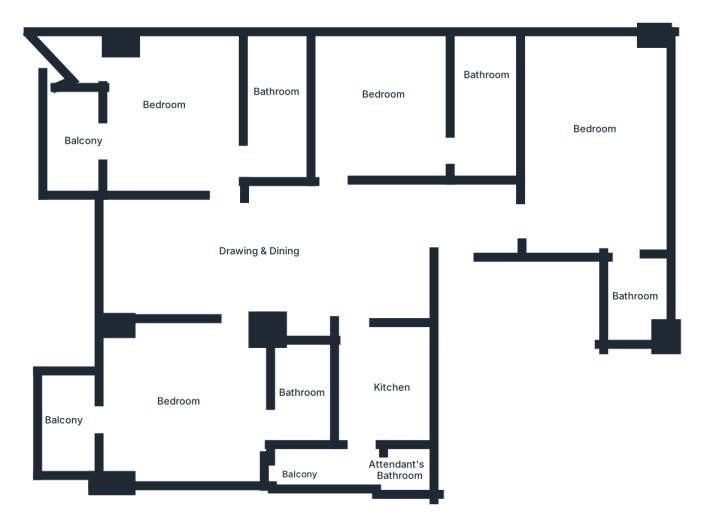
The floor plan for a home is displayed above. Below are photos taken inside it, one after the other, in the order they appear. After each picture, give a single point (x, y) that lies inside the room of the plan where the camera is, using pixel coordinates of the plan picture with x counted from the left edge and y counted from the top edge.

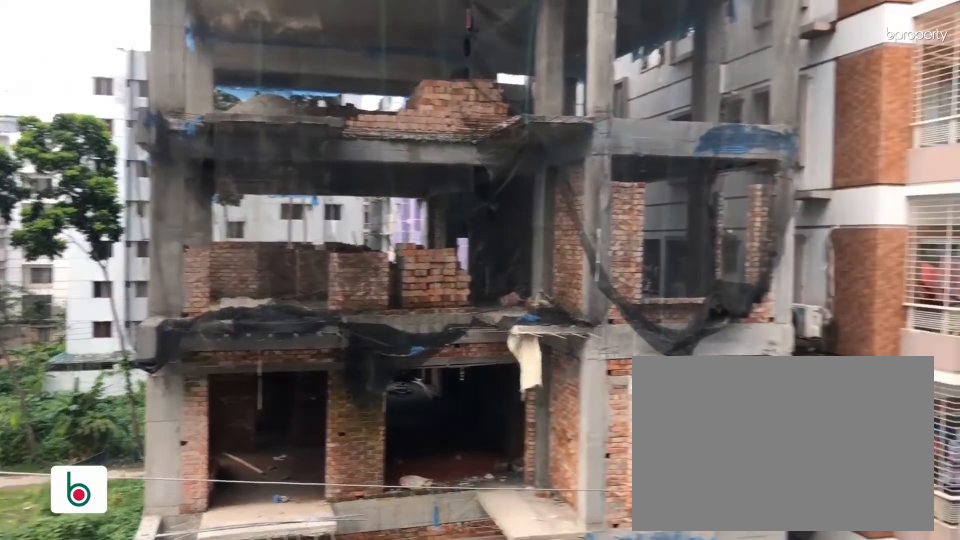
(61, 423)
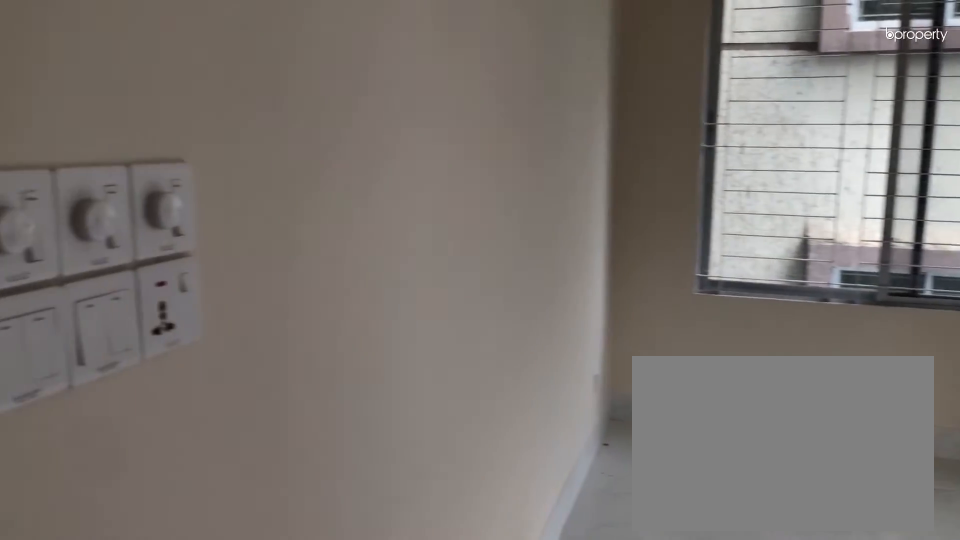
(614, 151)
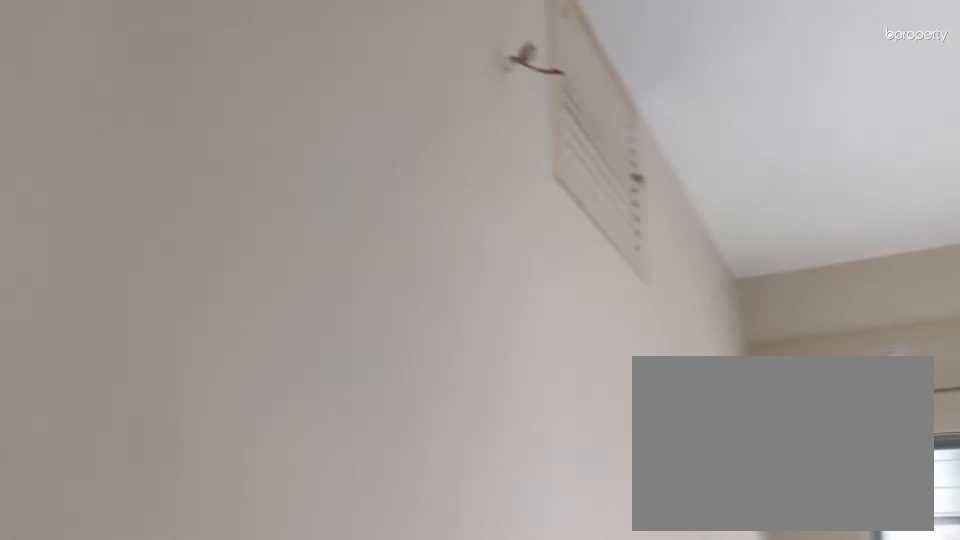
(614, 151)
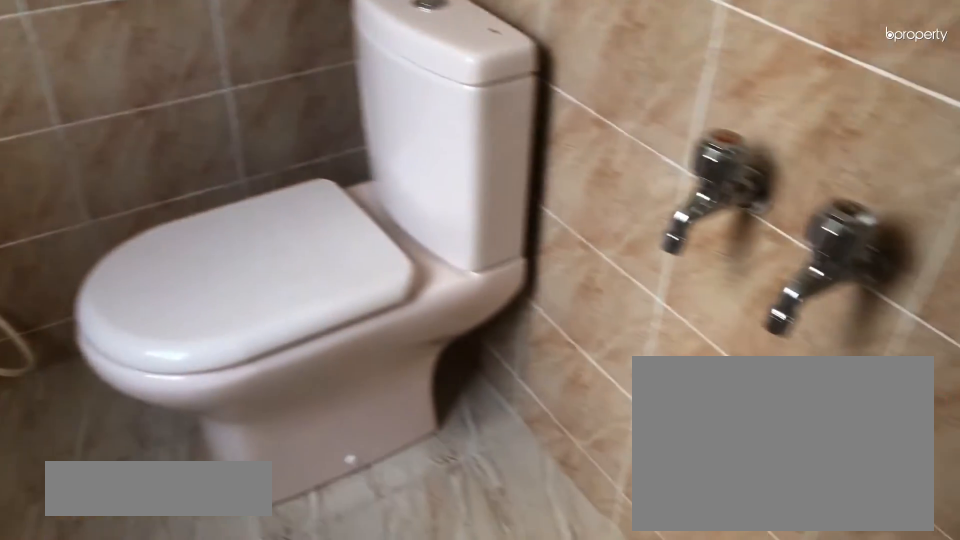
(633, 289)
